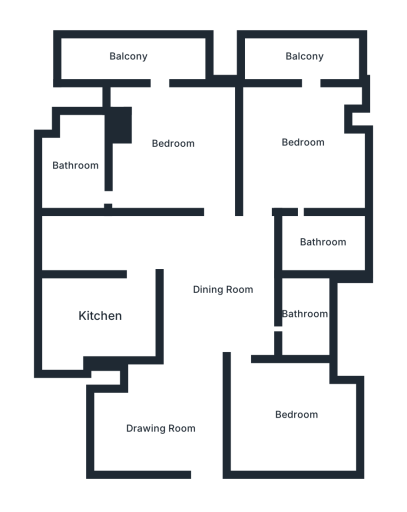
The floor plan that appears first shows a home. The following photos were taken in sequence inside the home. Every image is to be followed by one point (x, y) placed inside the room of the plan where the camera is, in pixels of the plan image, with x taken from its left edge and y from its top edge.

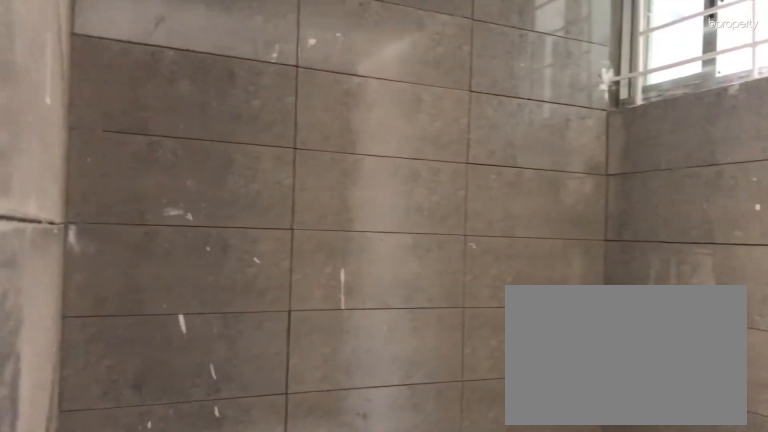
(321, 244)
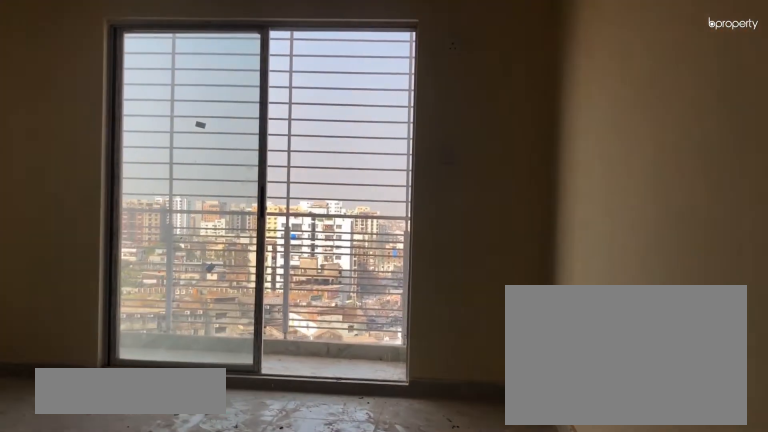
(174, 143)
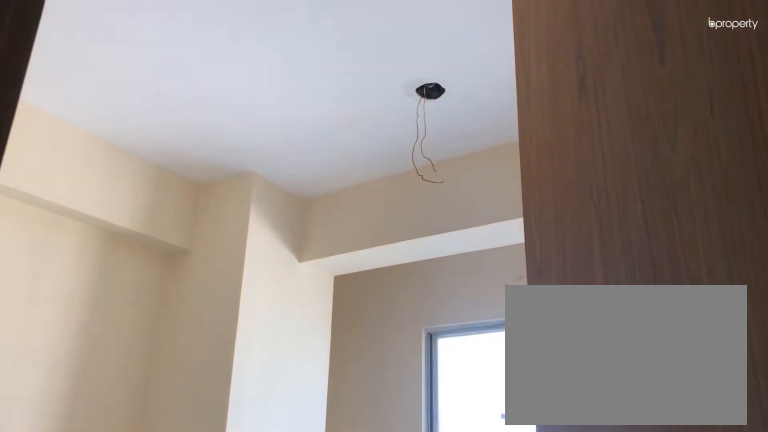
(174, 143)
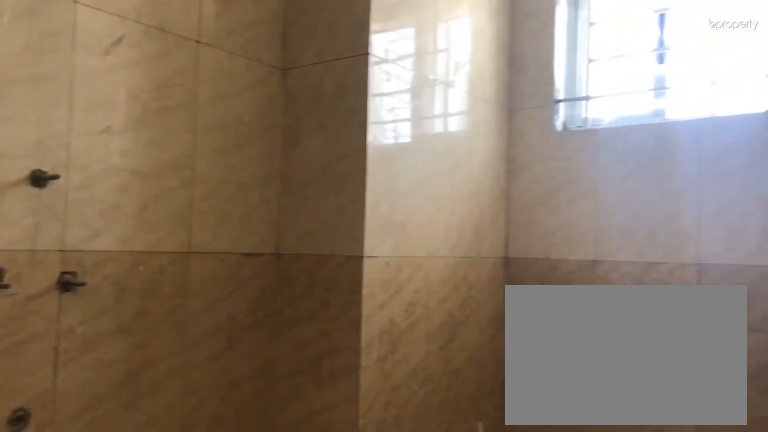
(75, 167)
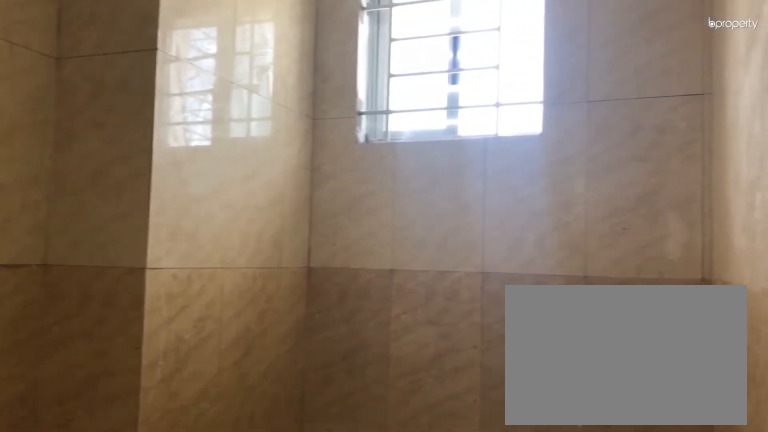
(75, 167)
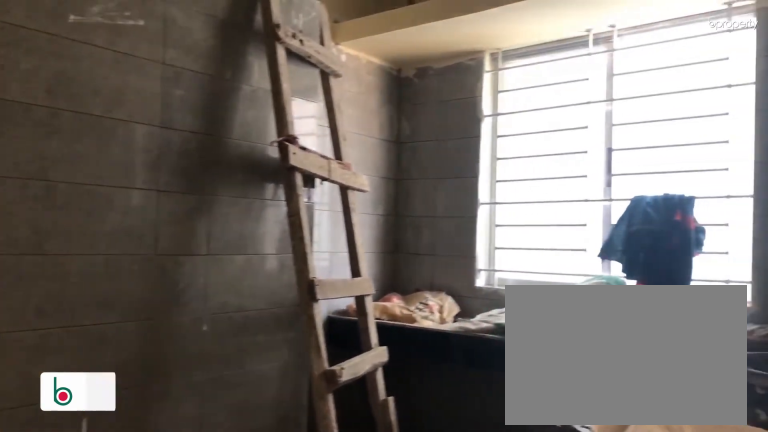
(99, 316)
